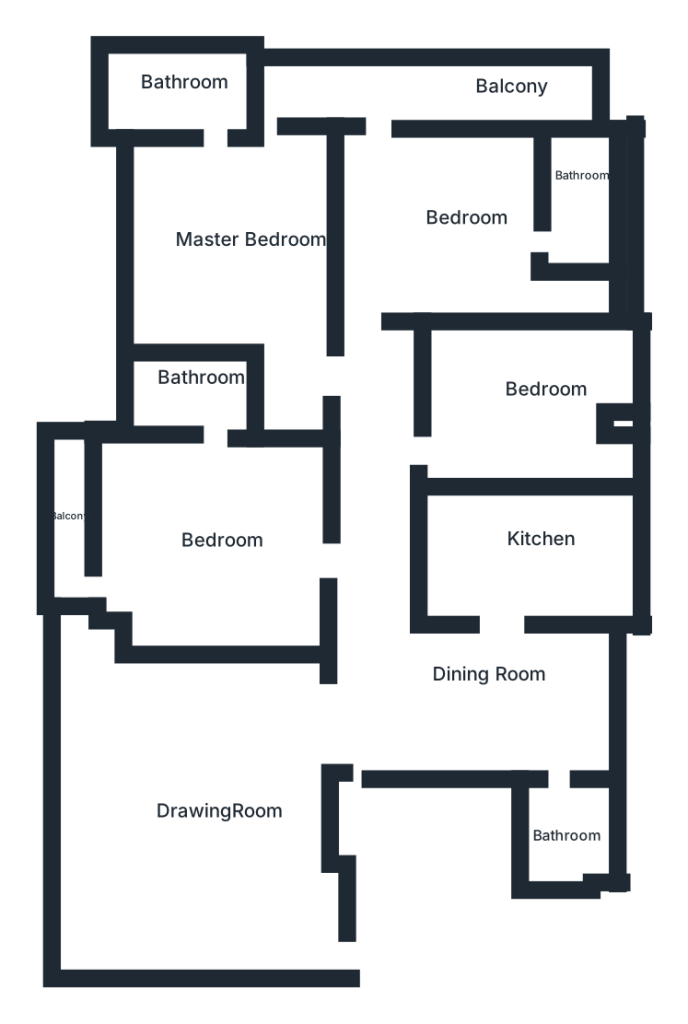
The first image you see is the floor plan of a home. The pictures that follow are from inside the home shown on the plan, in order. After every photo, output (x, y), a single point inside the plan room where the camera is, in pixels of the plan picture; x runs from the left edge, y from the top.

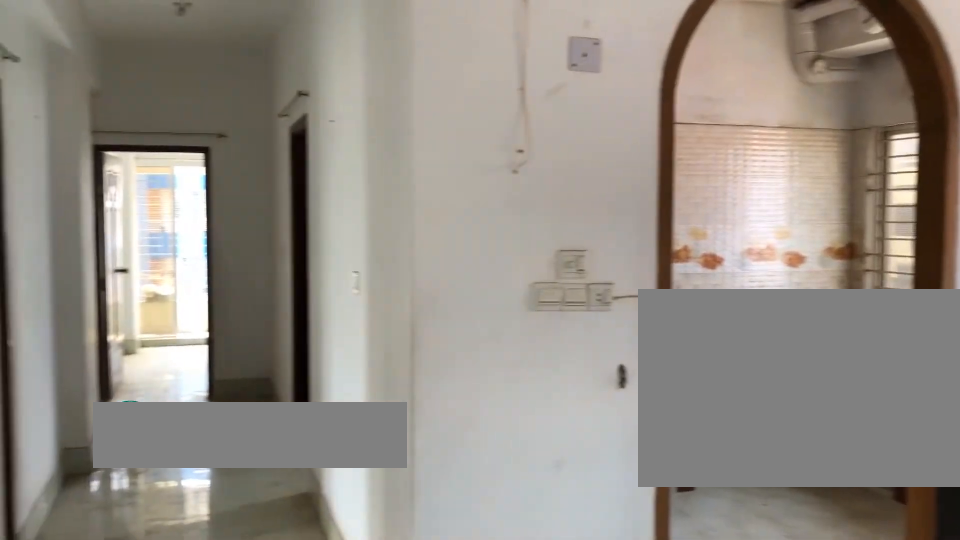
(386, 688)
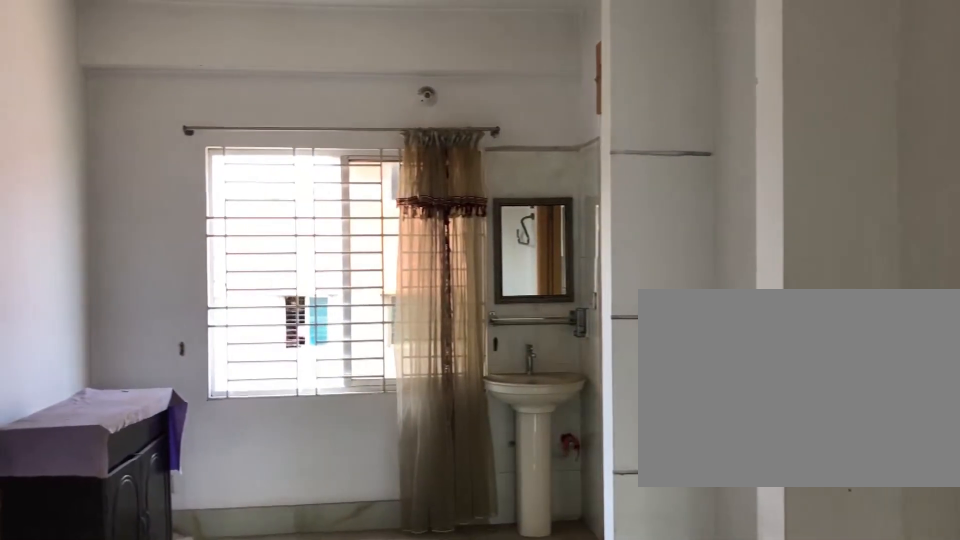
(436, 706)
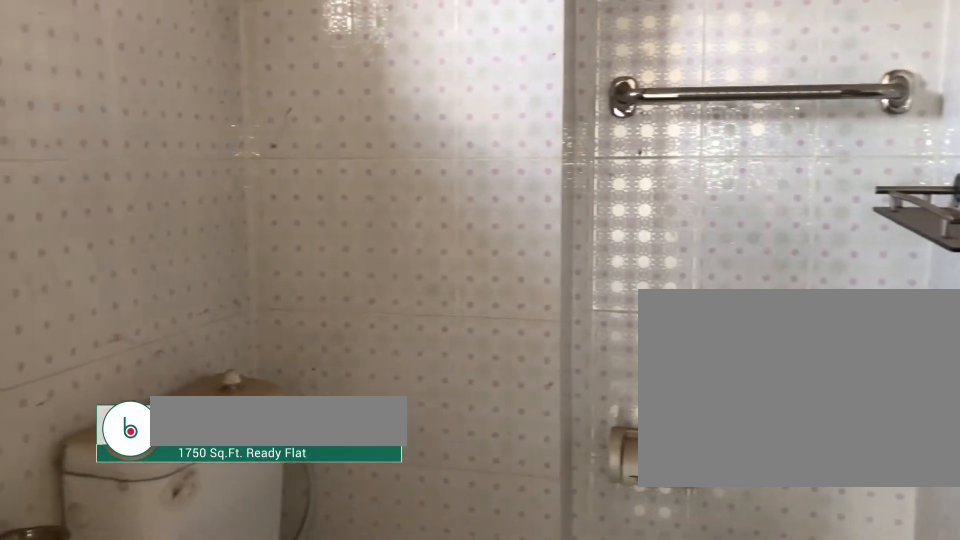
(563, 828)
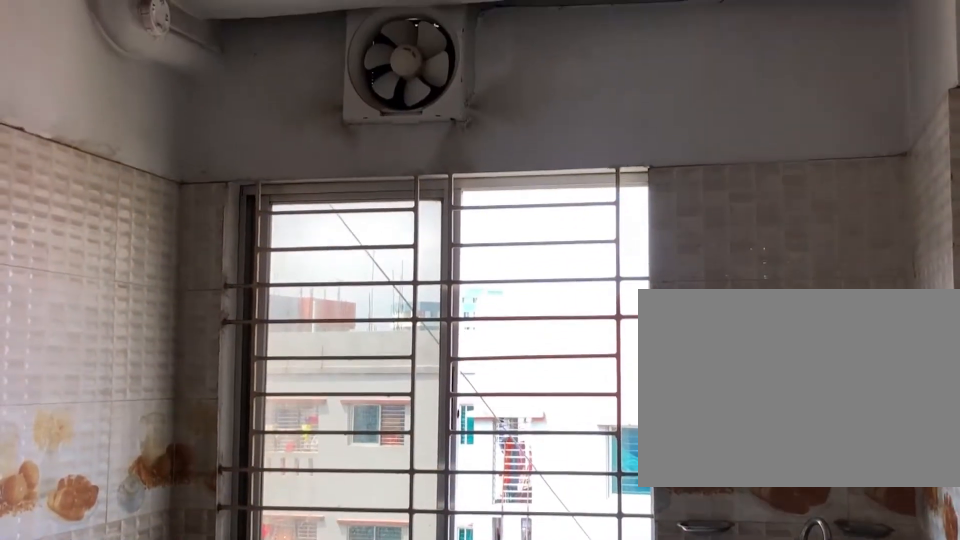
(527, 561)
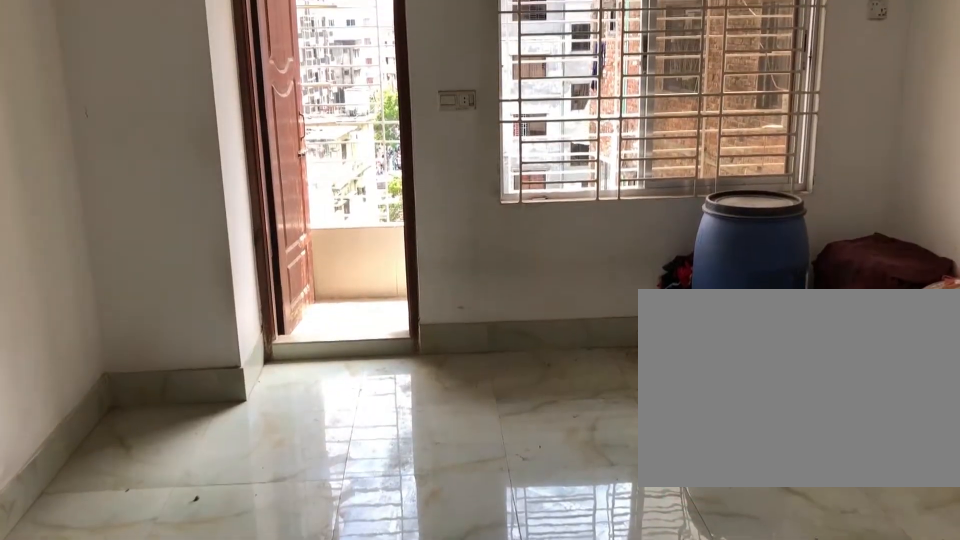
(213, 560)
